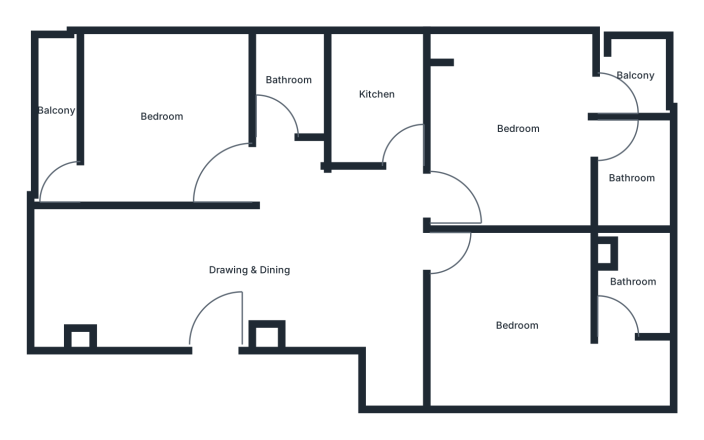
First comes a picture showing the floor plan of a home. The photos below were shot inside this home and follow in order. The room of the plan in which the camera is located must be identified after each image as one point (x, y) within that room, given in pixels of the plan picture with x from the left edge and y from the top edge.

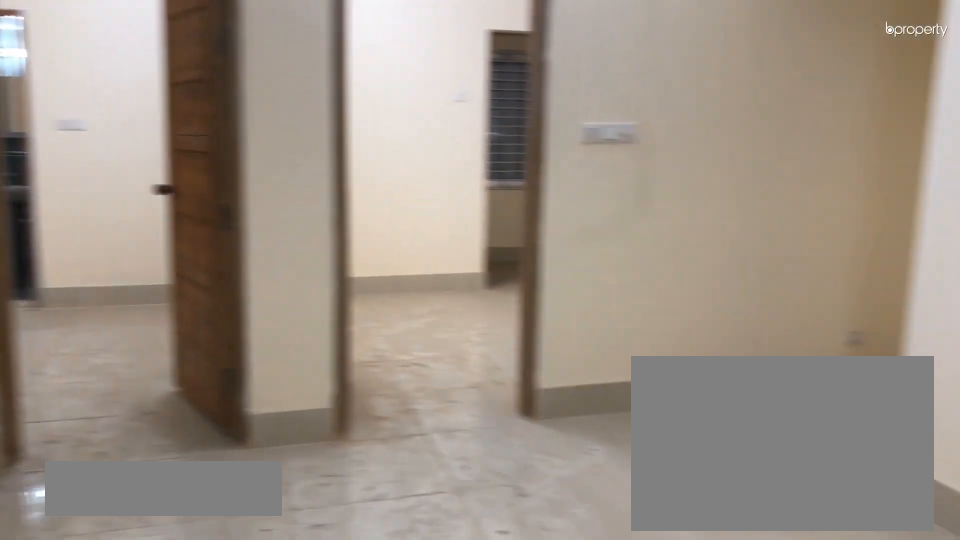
(334, 263)
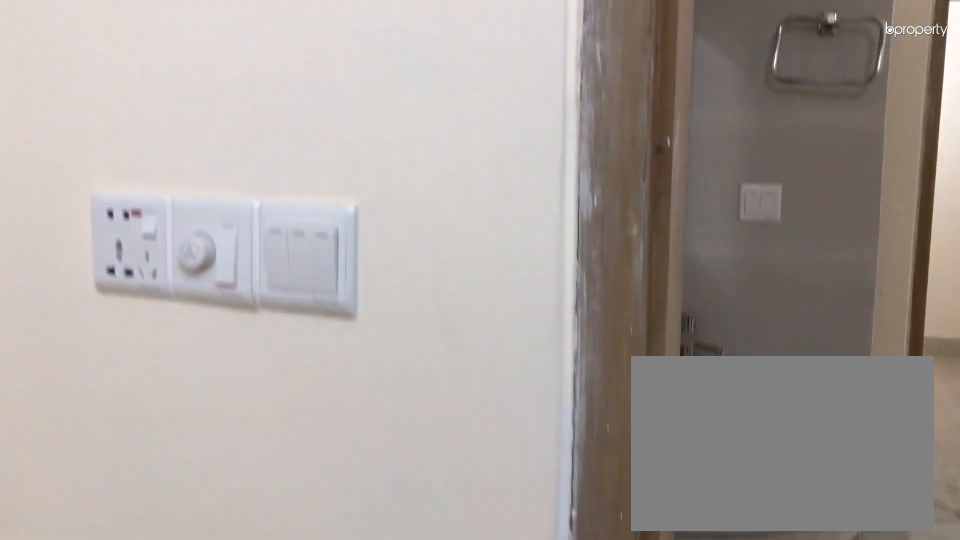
(164, 116)
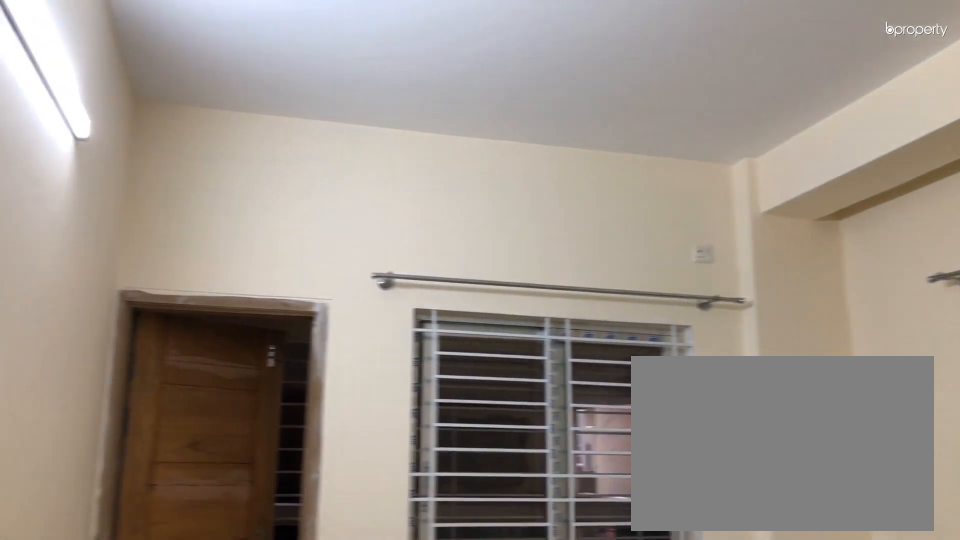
(164, 116)
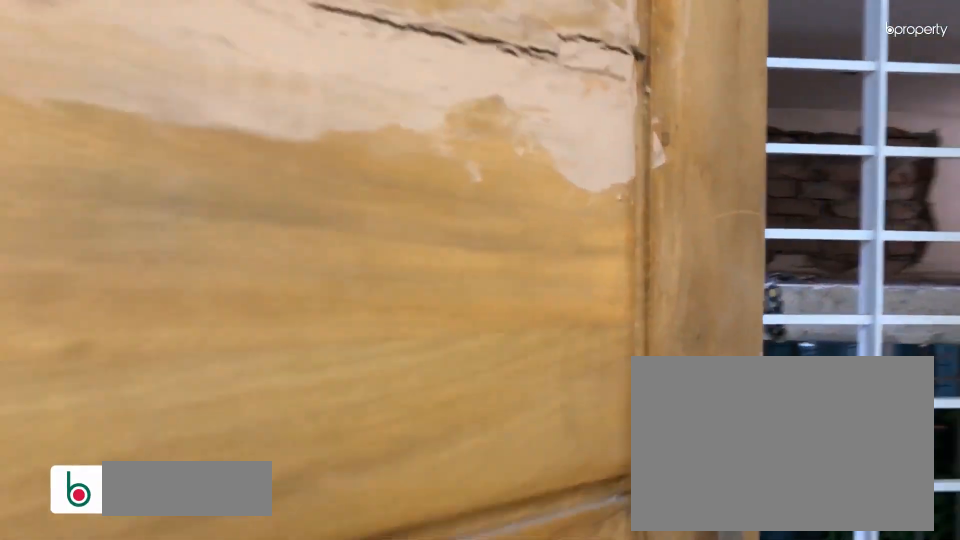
(54, 117)
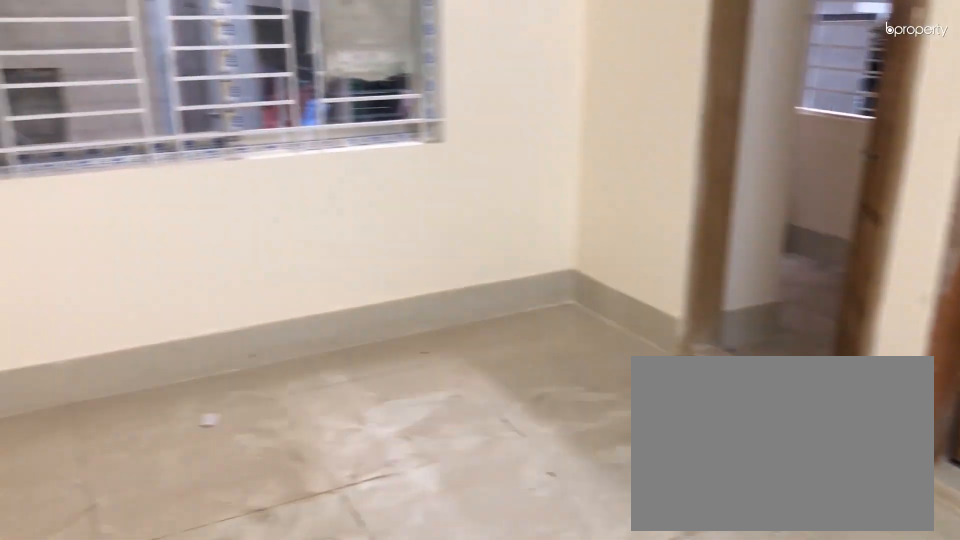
(514, 131)
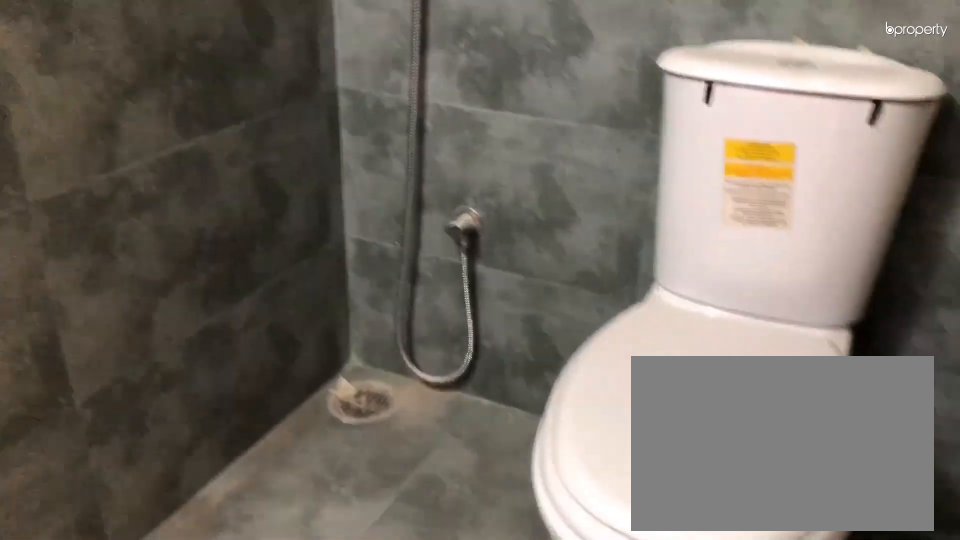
(628, 173)
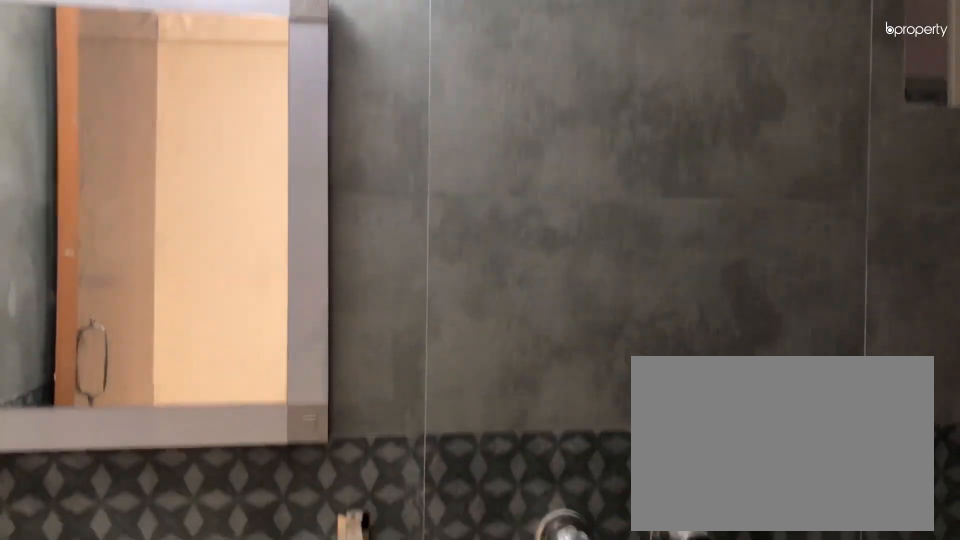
(628, 173)
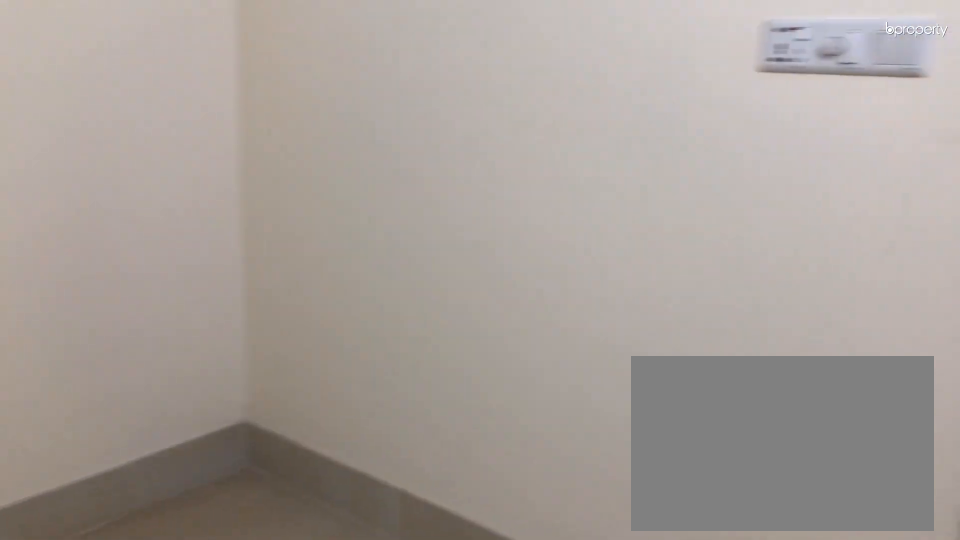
(517, 323)
